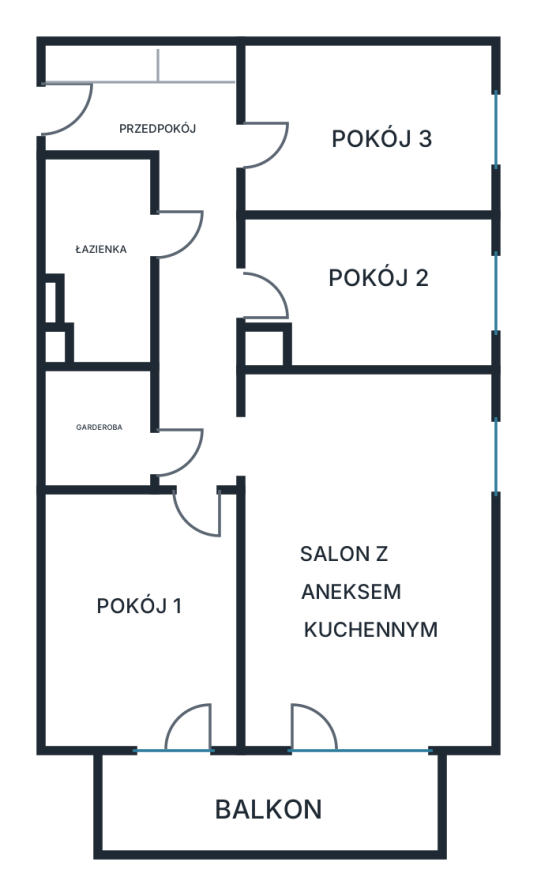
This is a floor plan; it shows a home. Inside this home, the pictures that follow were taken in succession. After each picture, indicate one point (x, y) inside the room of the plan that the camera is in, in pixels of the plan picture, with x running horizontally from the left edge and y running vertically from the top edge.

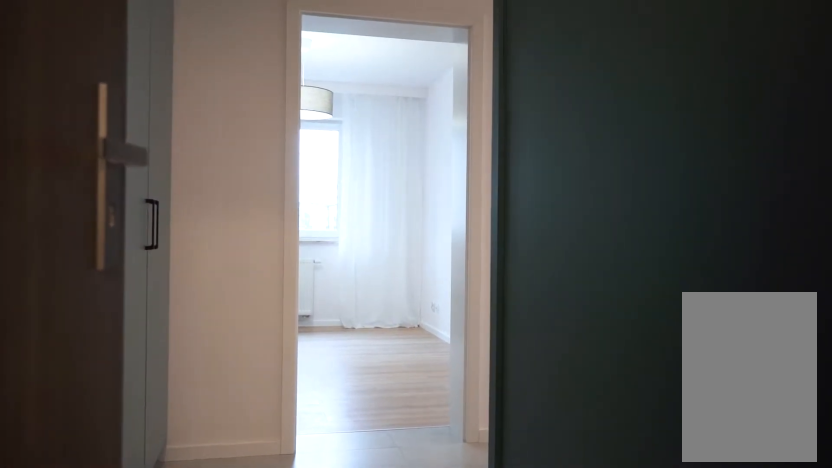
(177, 219)
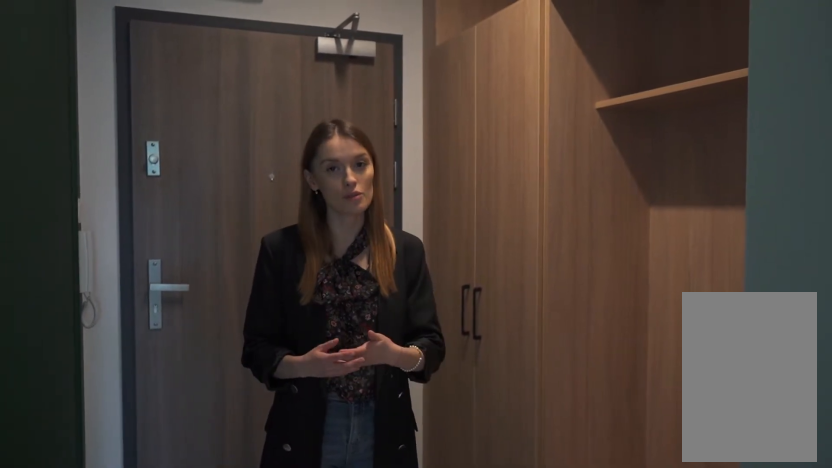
(177, 220)
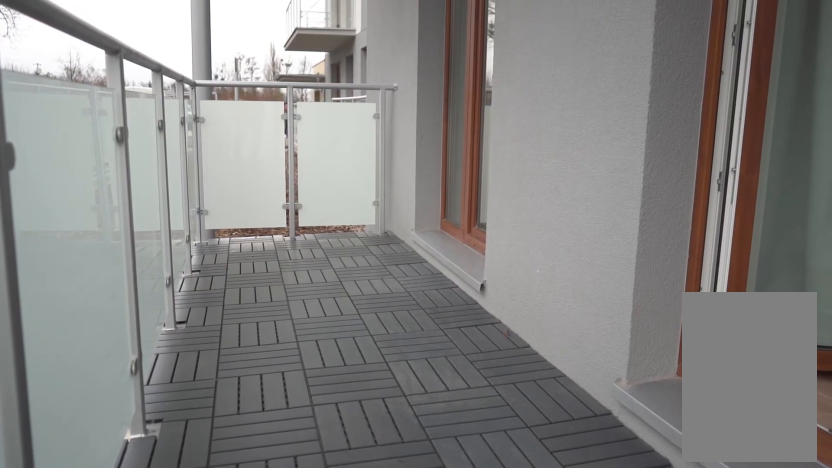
(270, 801)
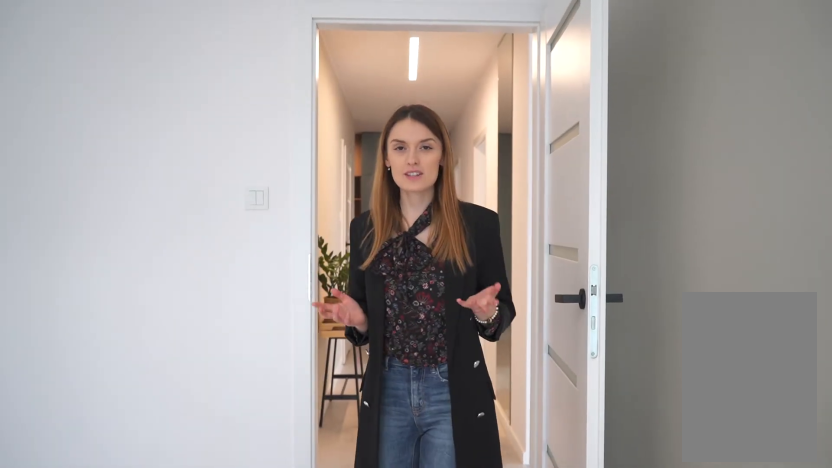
(136, 619)
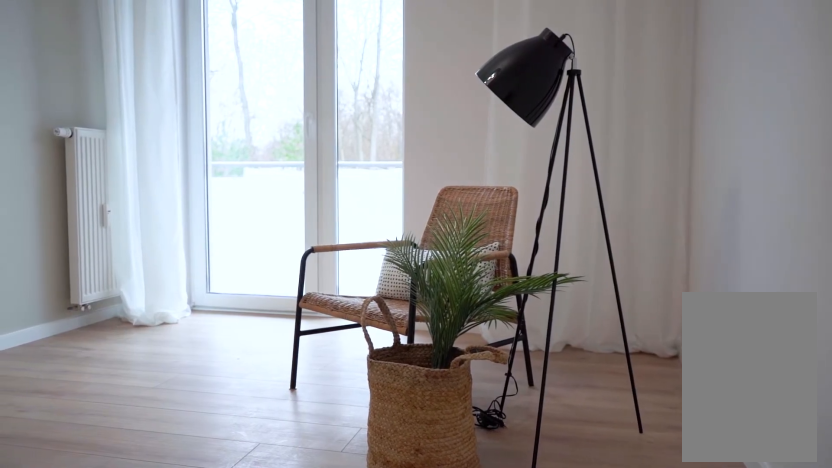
(138, 619)
